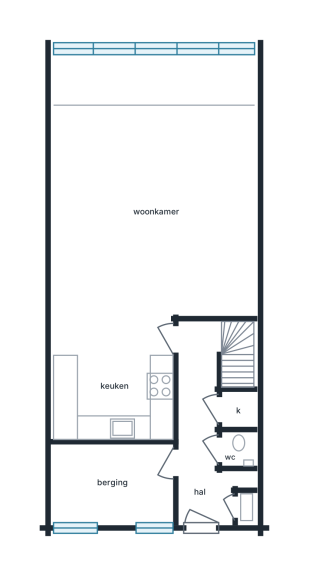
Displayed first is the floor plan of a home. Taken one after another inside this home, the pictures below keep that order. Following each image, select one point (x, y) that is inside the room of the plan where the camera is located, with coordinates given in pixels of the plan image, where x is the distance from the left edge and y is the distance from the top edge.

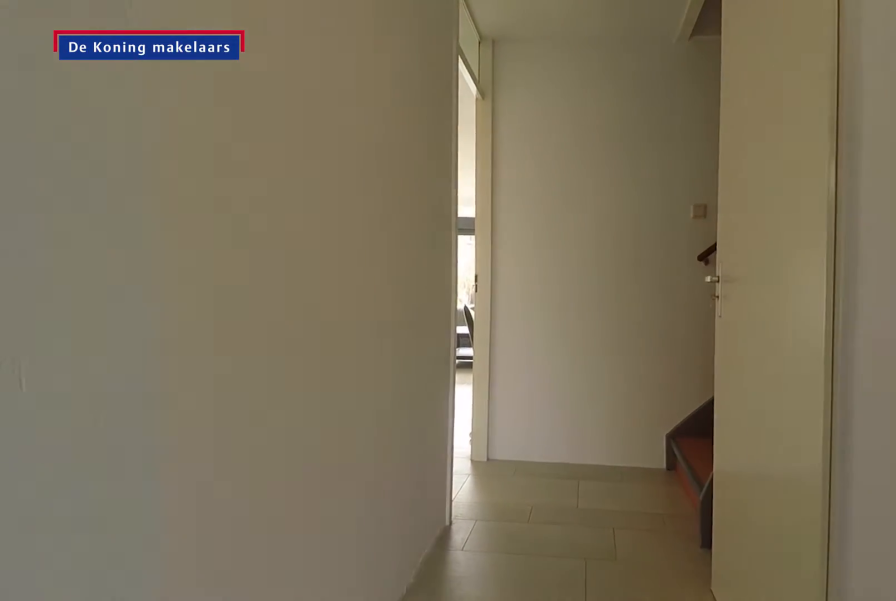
(202, 431)
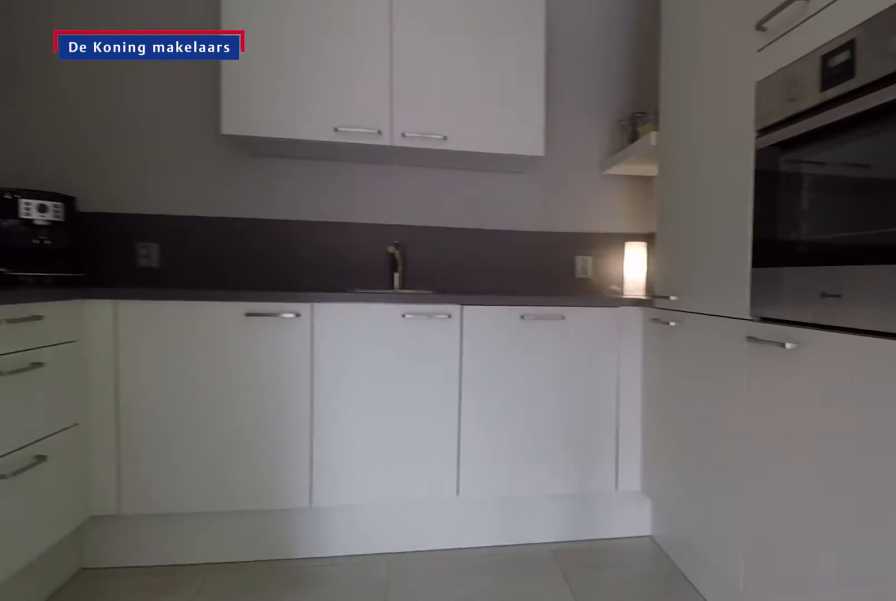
(113, 379)
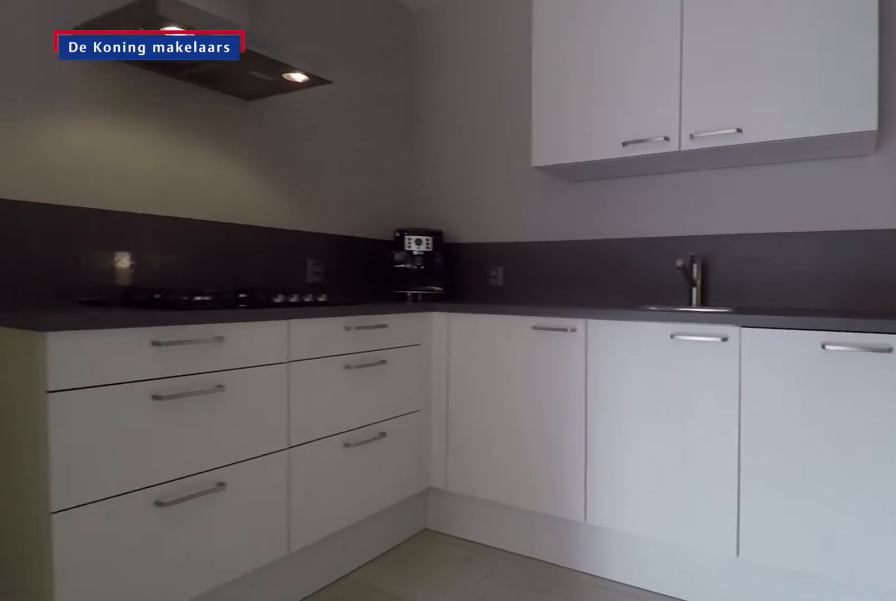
(113, 379)
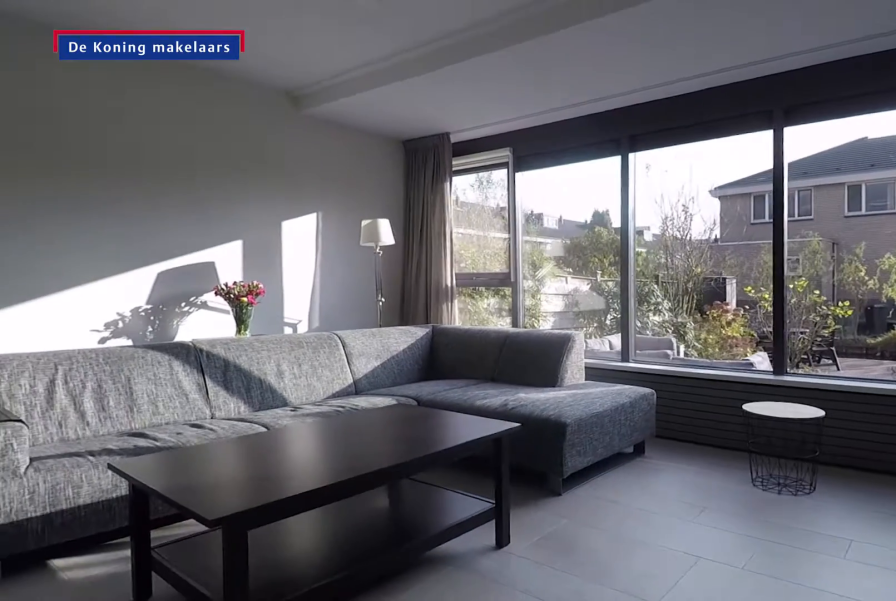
(170, 157)
